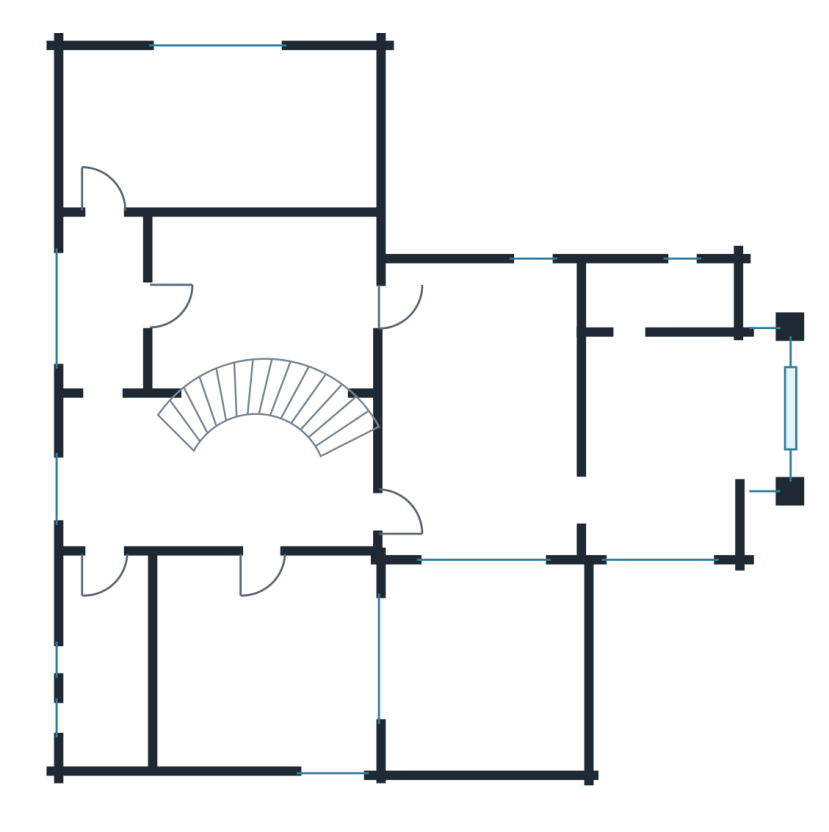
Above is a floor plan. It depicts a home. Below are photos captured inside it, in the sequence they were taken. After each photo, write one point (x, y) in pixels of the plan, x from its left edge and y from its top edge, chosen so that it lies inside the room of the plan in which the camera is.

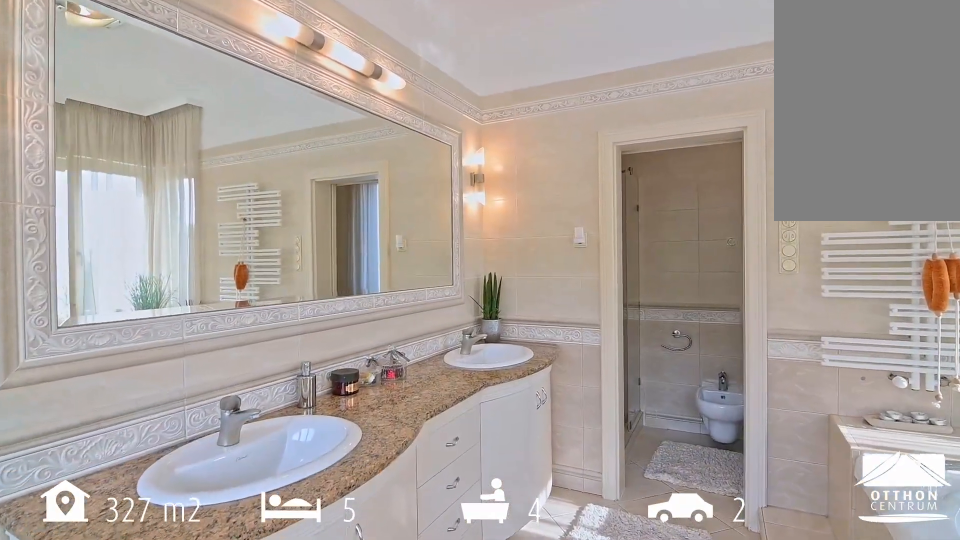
(674, 440)
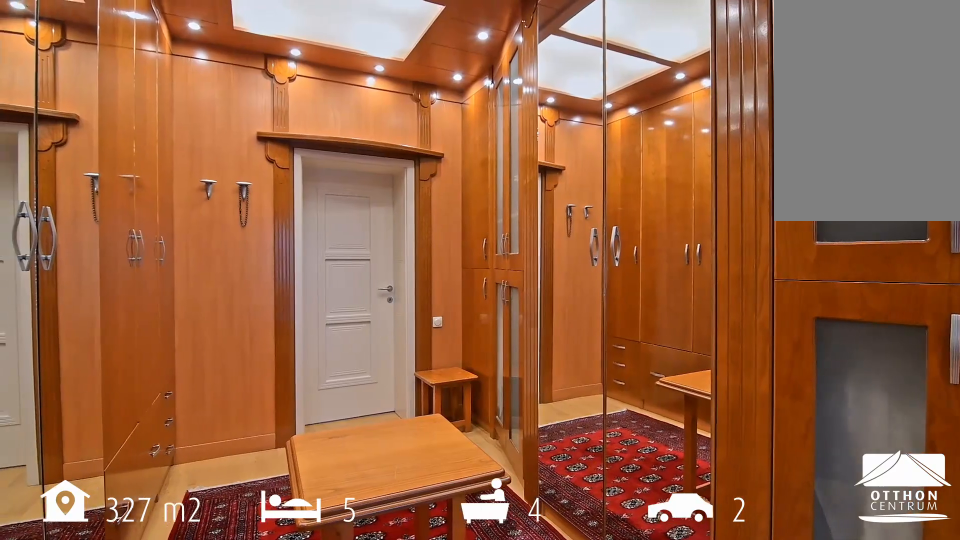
(261, 296)
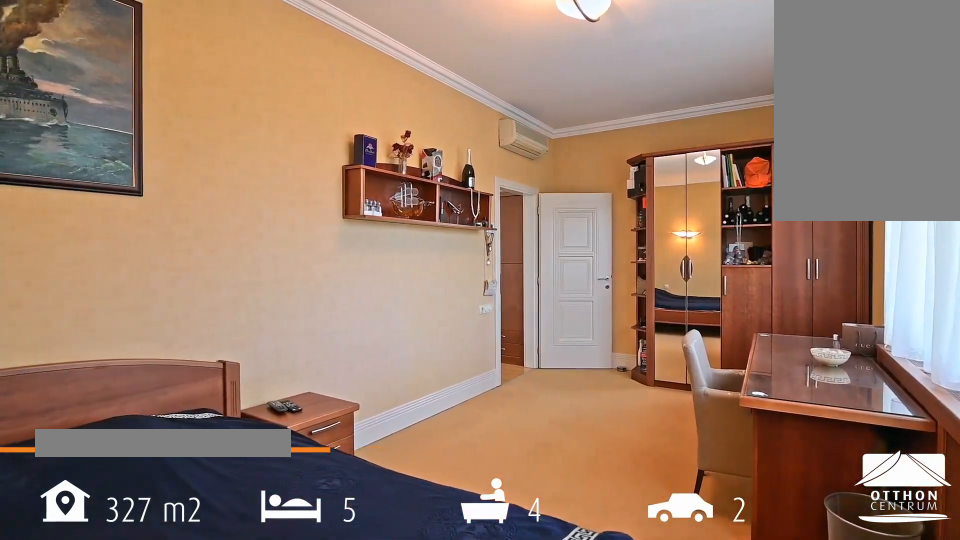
(220, 131)
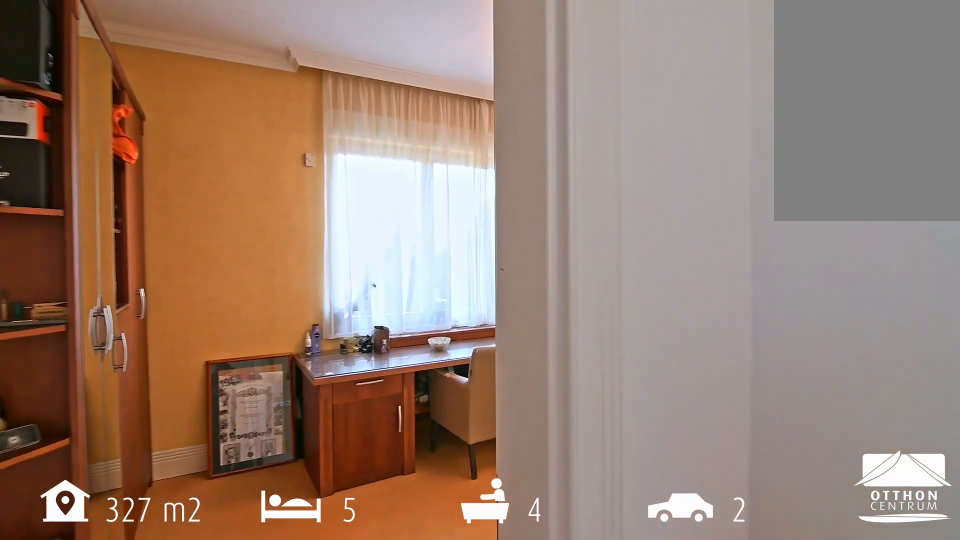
(103, 303)
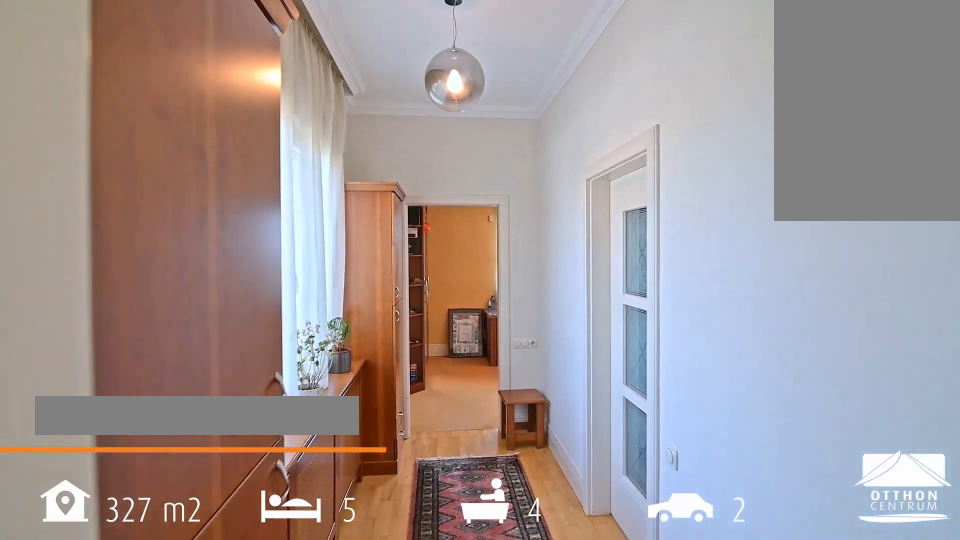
(103, 303)
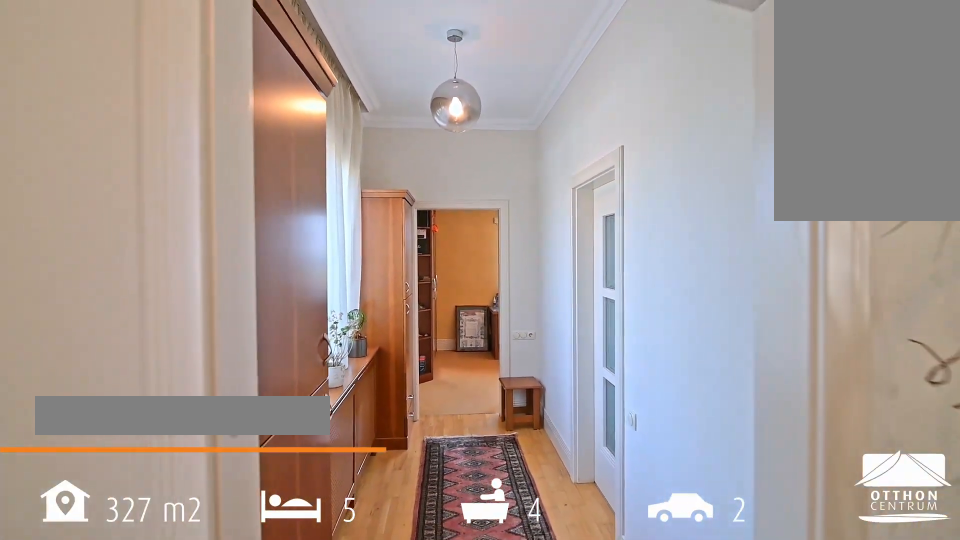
(117, 475)
